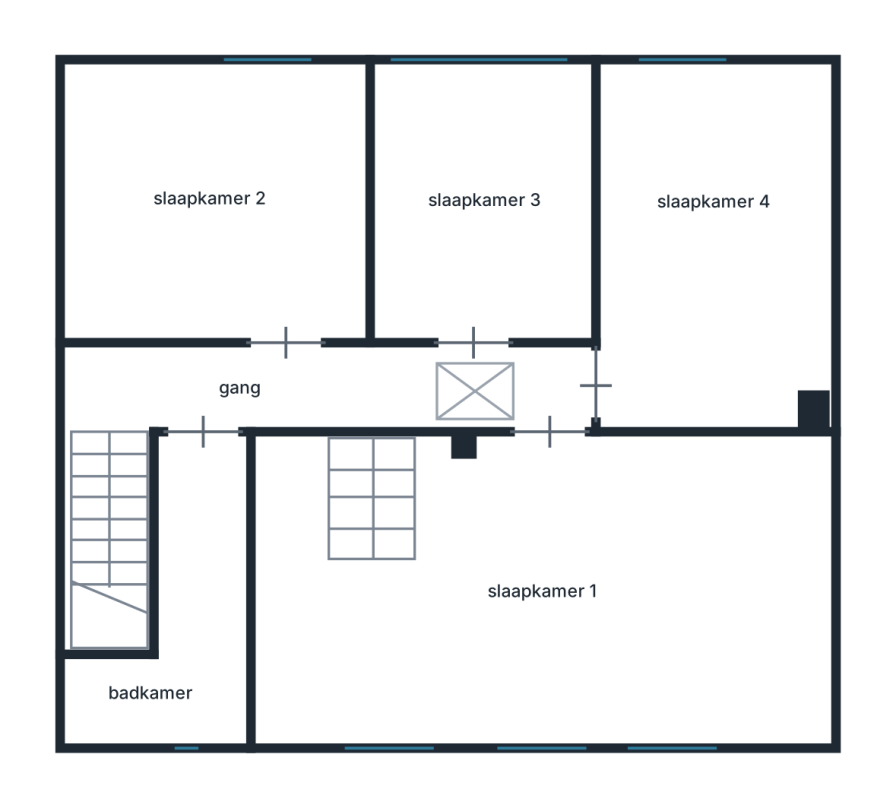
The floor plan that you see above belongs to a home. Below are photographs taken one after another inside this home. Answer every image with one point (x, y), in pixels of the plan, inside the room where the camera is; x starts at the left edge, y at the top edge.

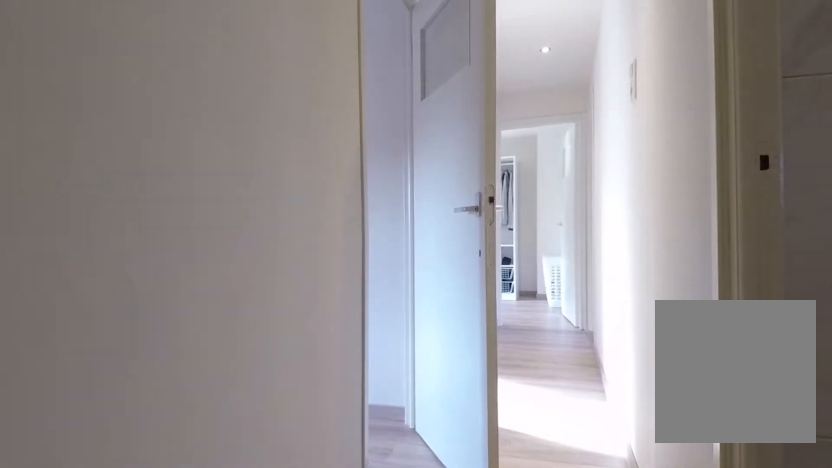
(243, 395)
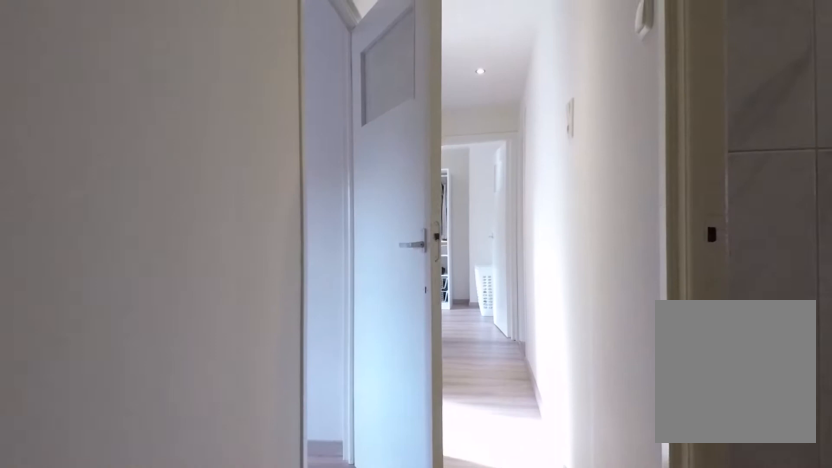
(243, 395)
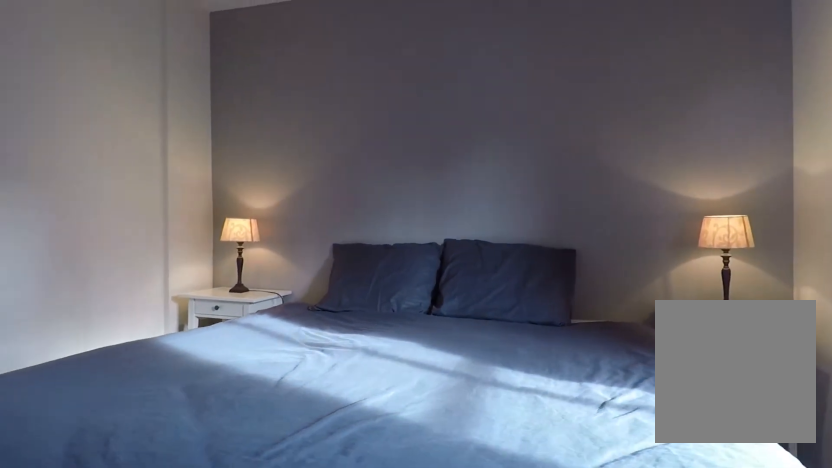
(217, 205)
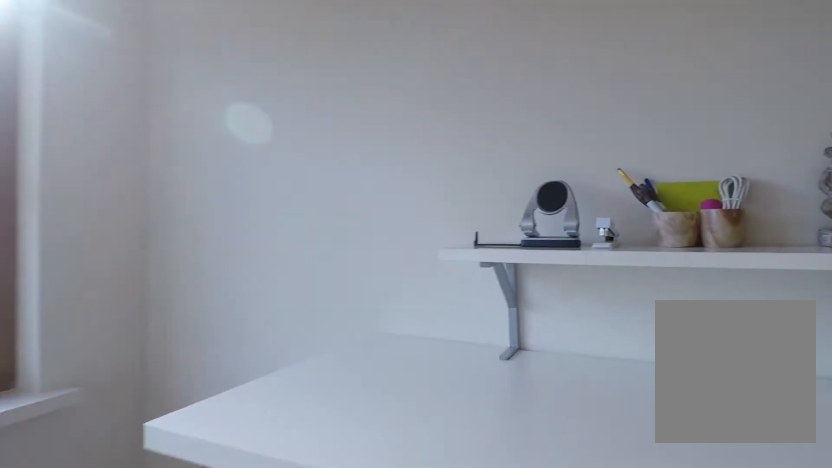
(478, 158)
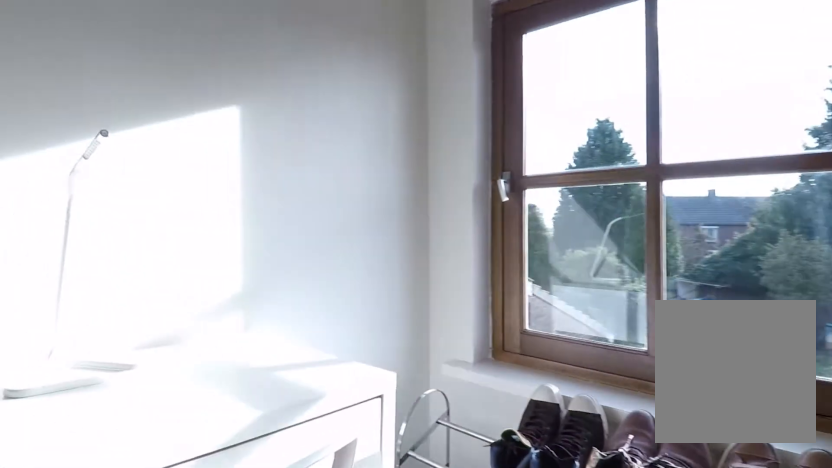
(720, 172)
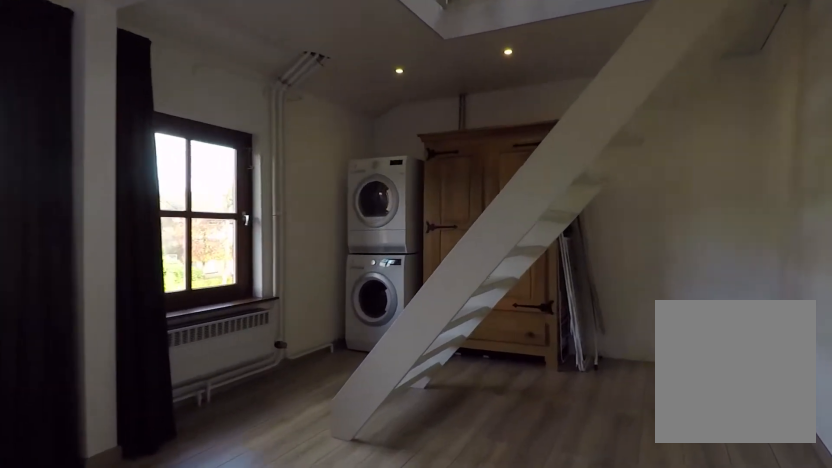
(309, 607)
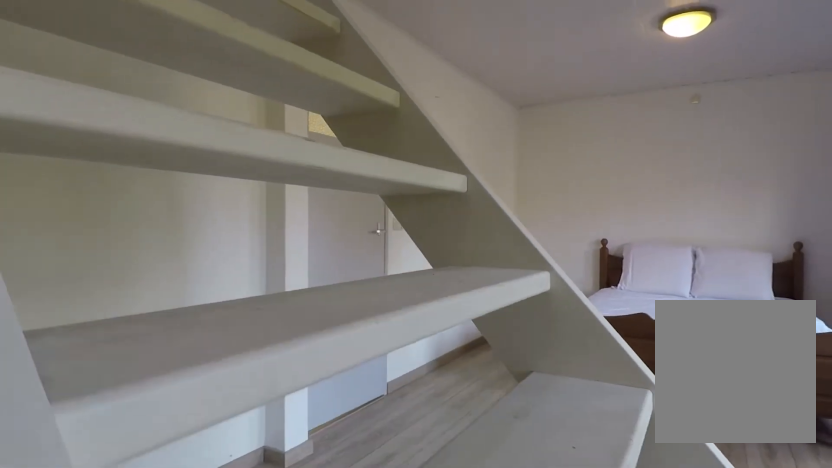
(309, 607)
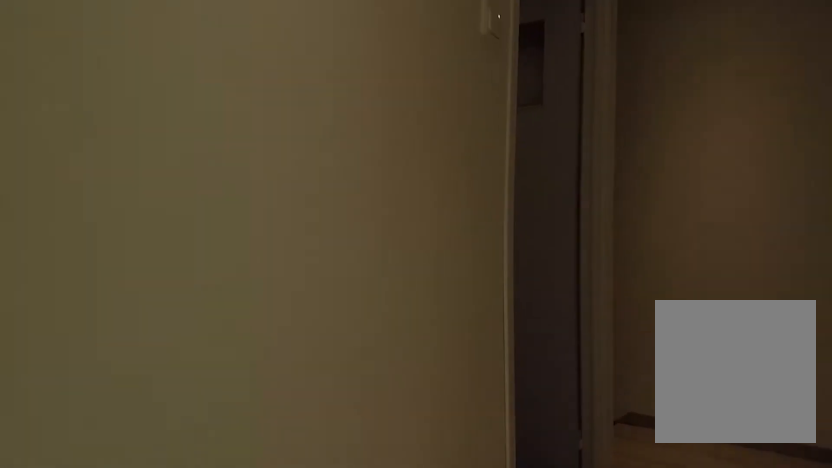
(229, 380)
